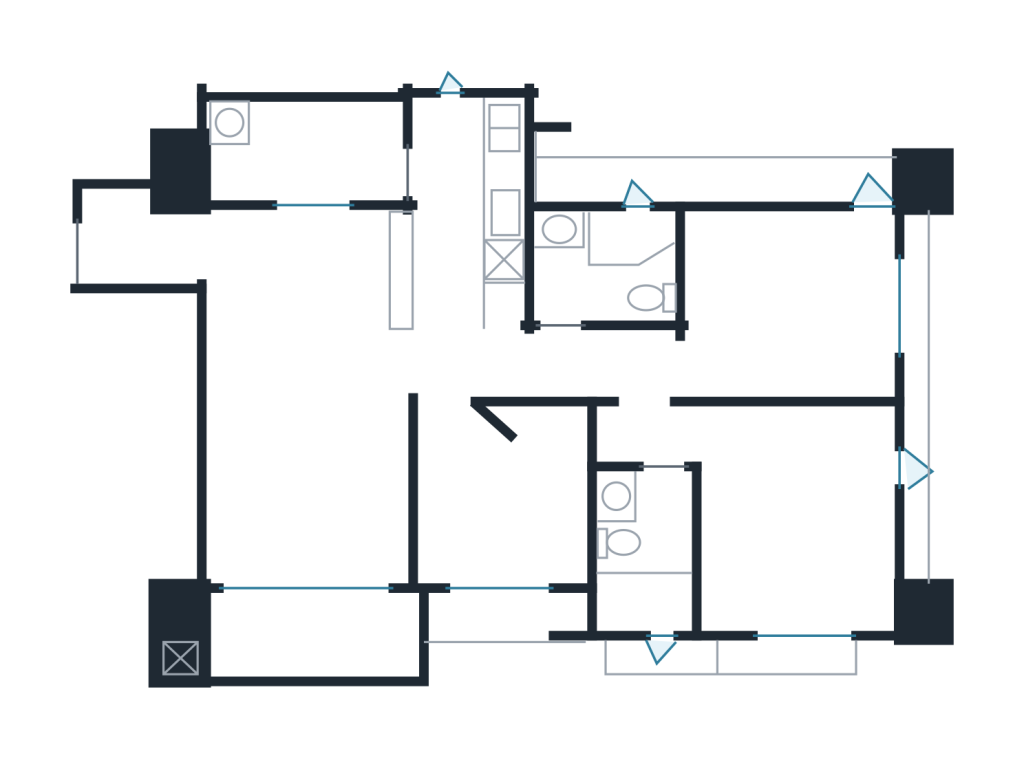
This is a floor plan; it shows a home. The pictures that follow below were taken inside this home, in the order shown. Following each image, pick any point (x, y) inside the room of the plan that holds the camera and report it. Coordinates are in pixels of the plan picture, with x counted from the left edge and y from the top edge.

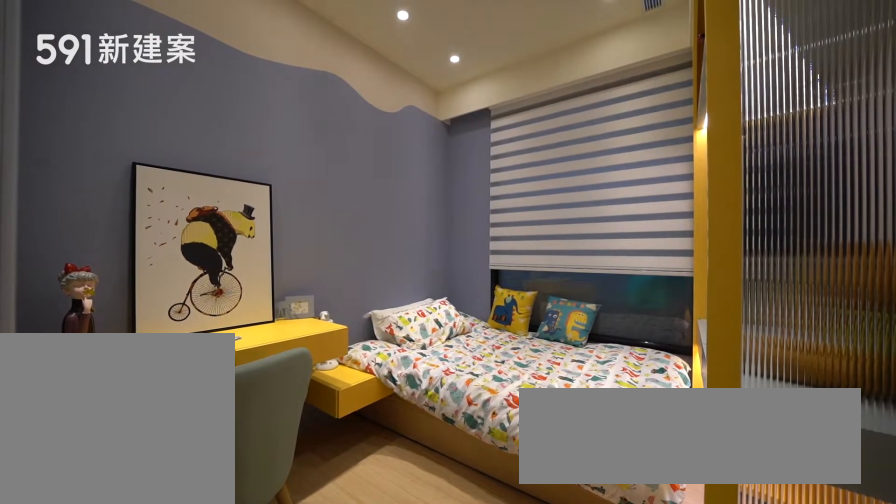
(509, 496)
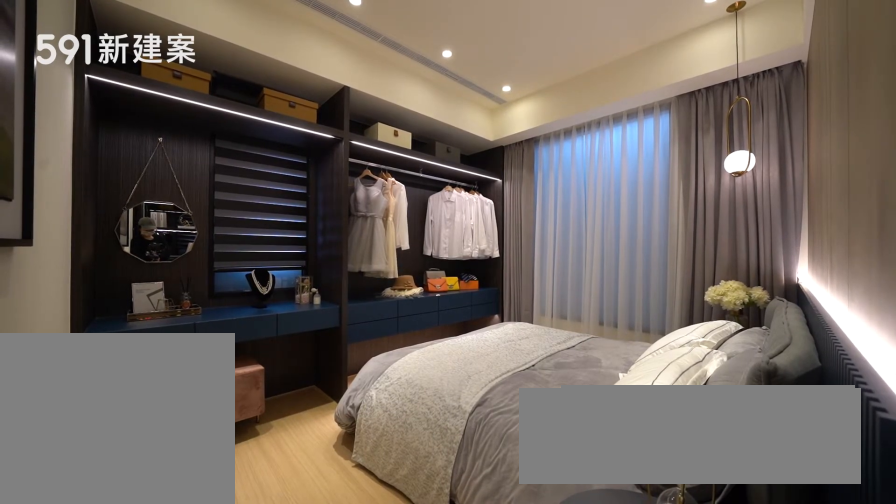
(778, 510)
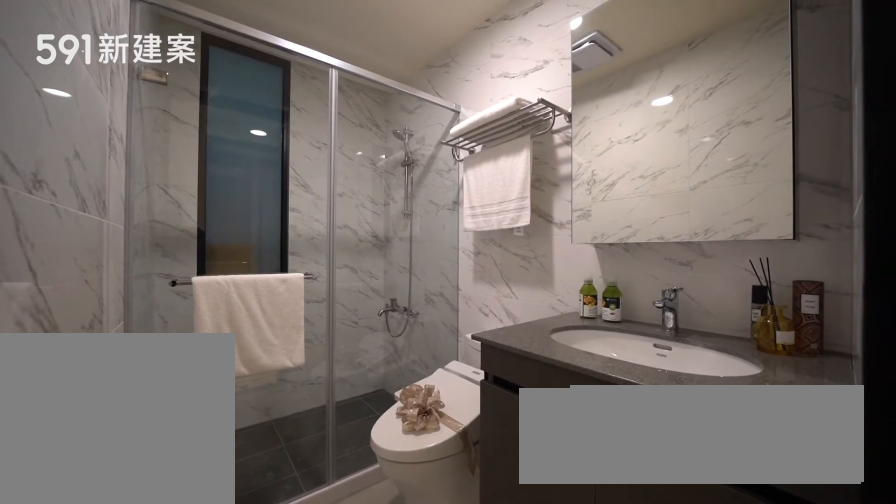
(640, 557)
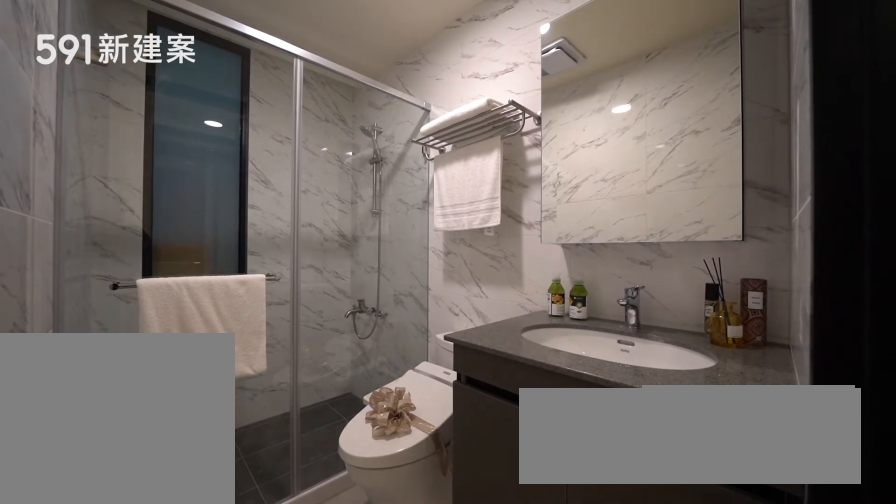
(640, 557)
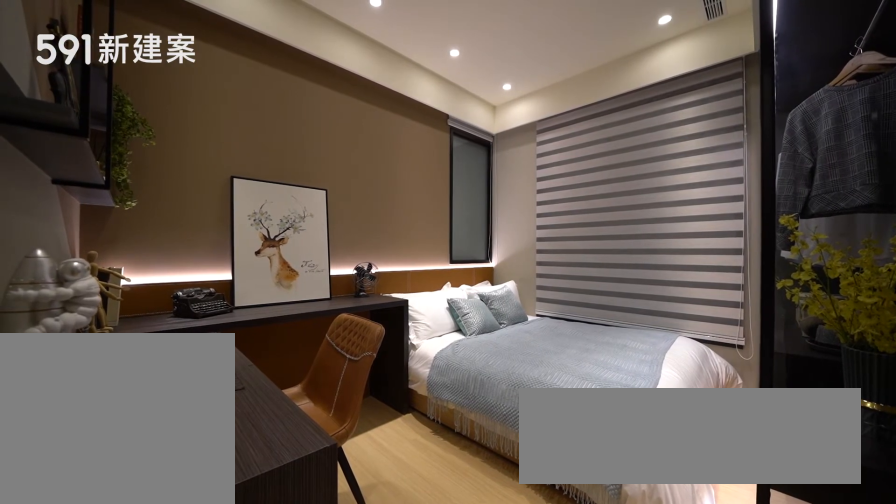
(796, 299)
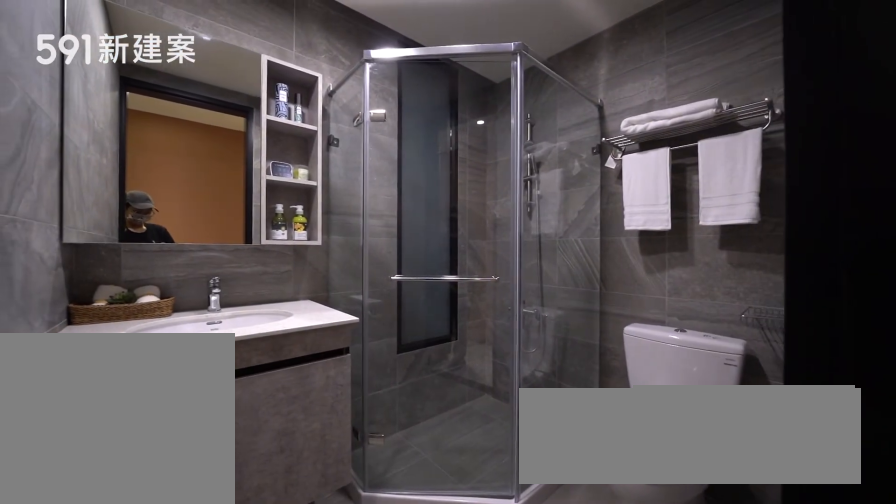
(613, 264)
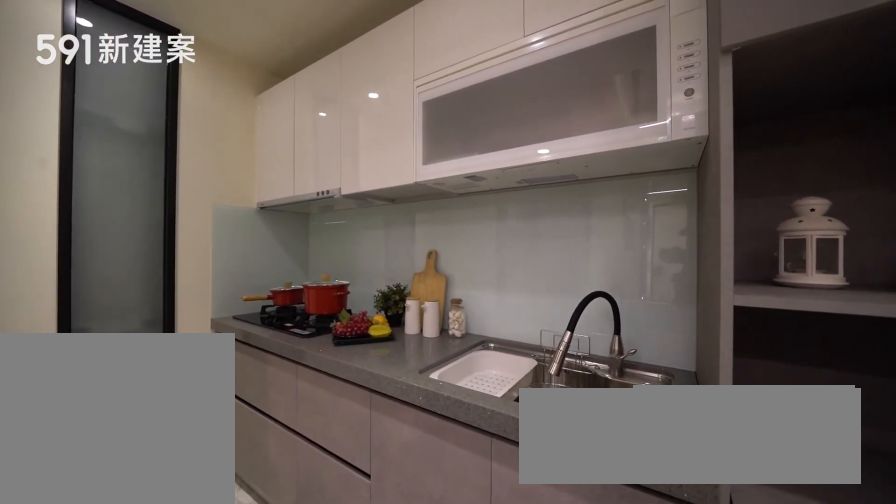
(469, 205)
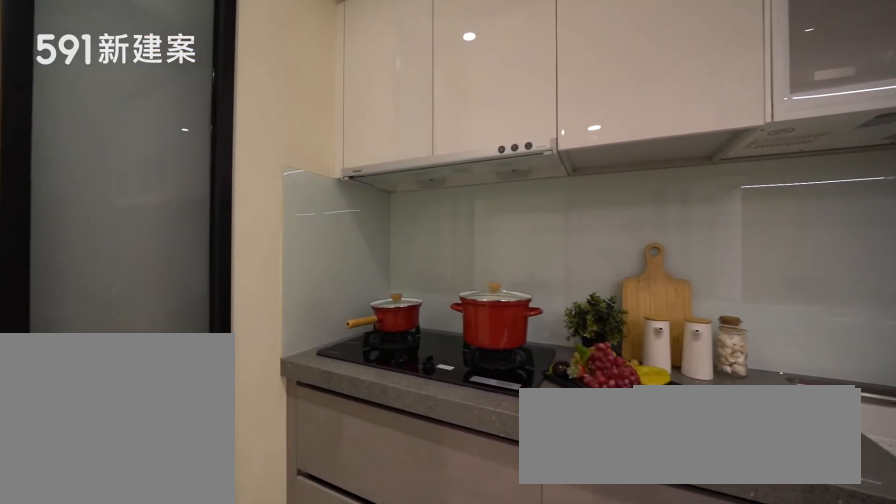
(469, 205)
